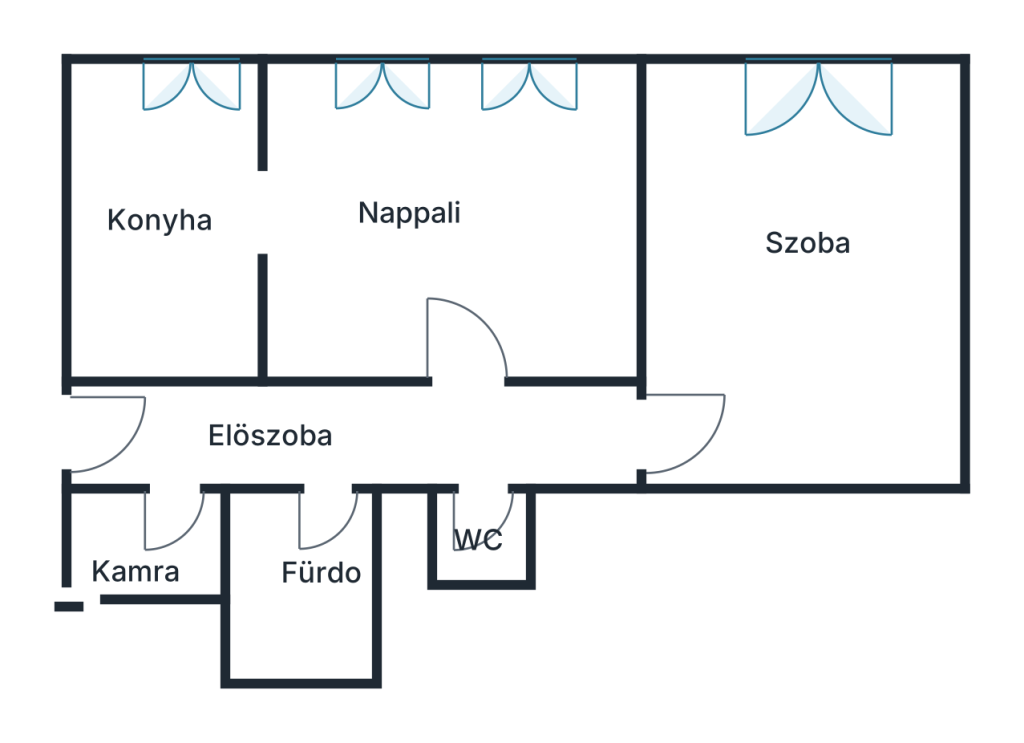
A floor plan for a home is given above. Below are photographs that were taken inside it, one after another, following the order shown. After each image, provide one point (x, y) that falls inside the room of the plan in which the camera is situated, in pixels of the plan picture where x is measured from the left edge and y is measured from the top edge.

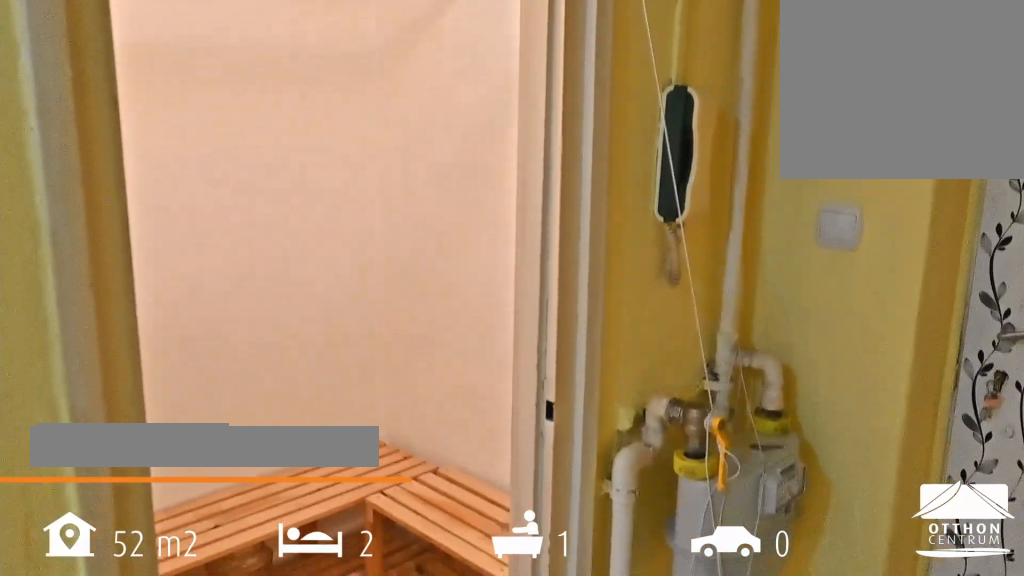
(141, 548)
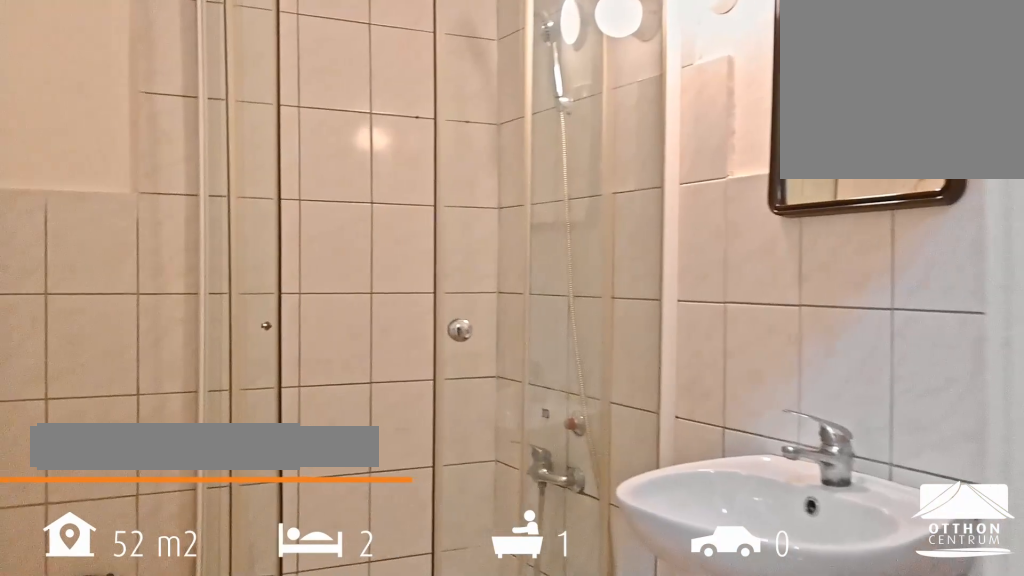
(303, 595)
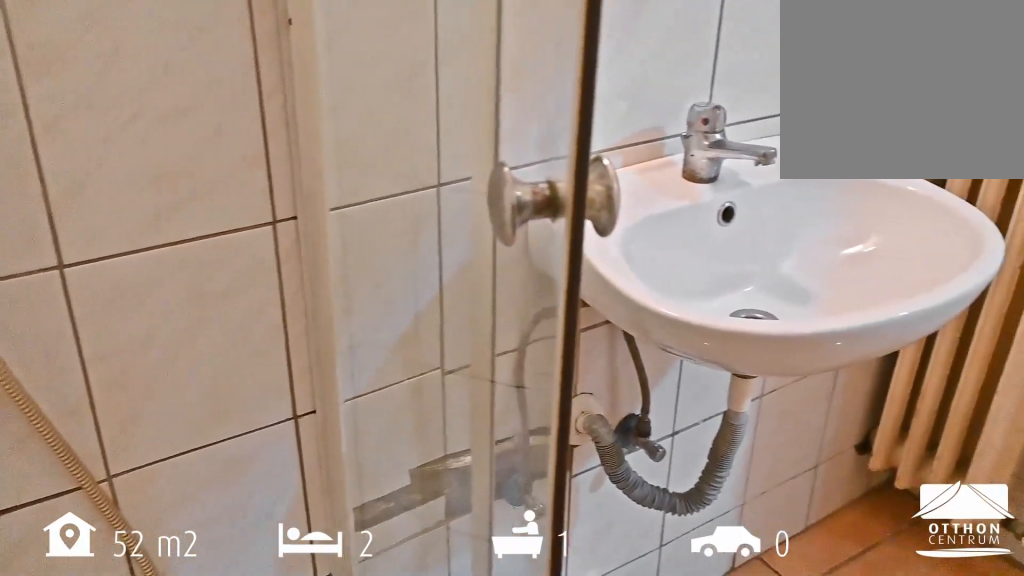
(303, 595)
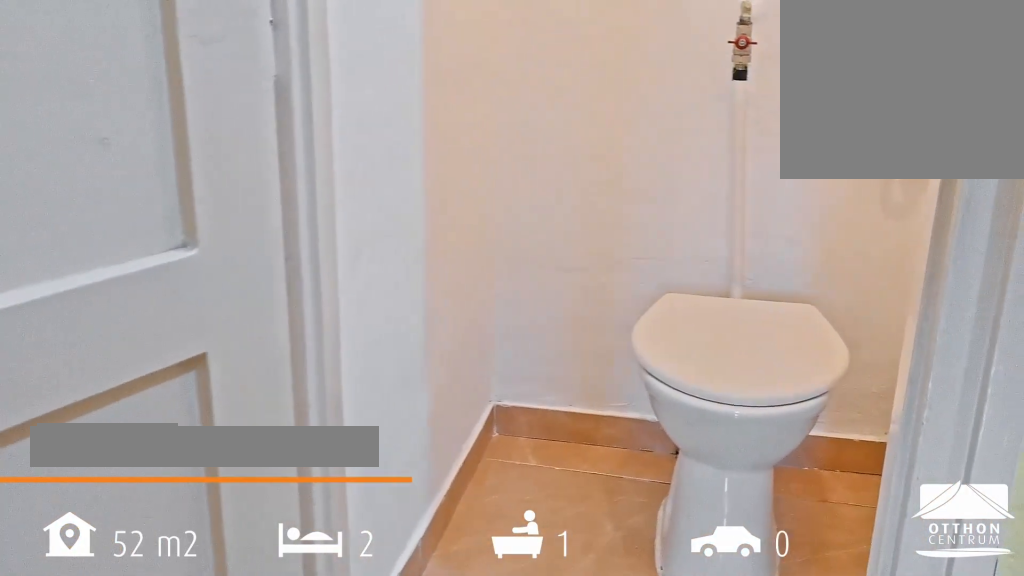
(483, 536)
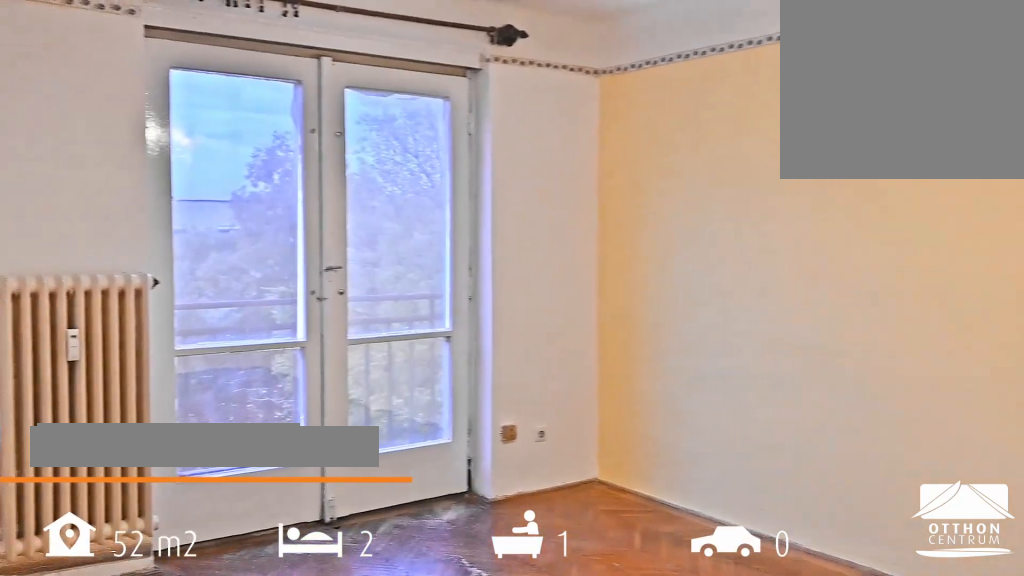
(809, 295)
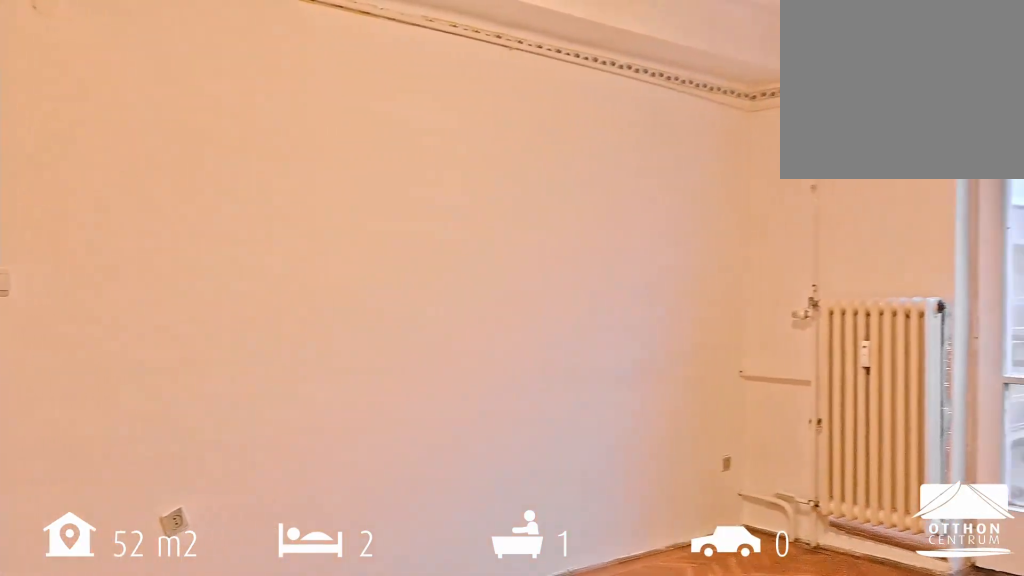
(808, 295)
